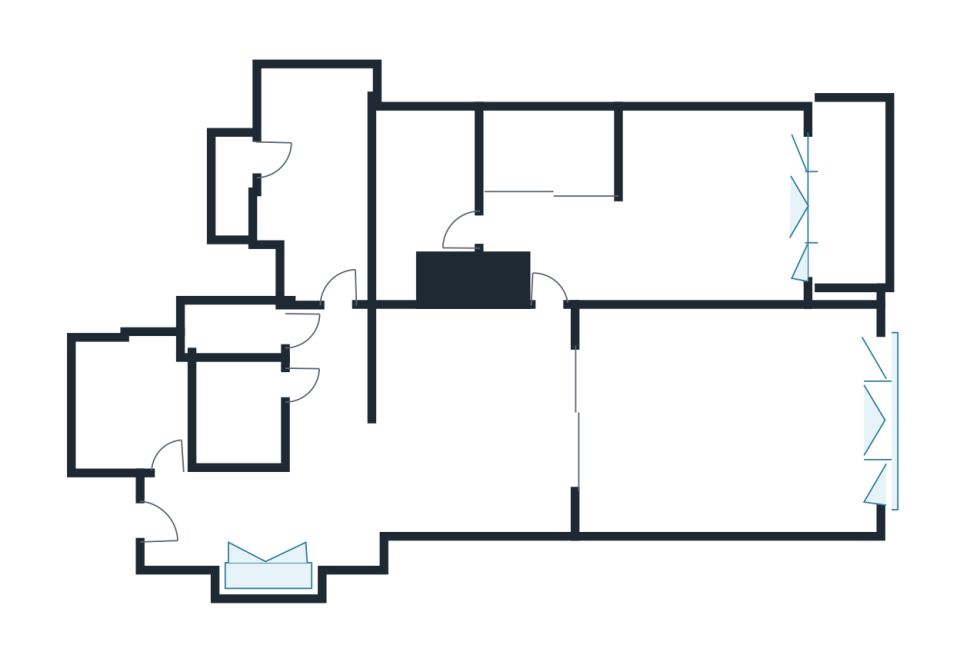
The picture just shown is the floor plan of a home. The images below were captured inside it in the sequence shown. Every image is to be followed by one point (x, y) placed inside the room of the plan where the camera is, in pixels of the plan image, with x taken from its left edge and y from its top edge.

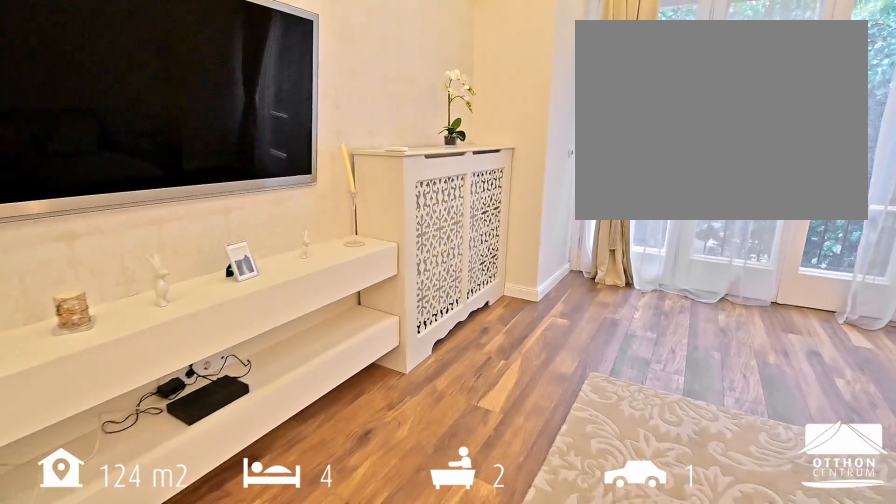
(730, 430)
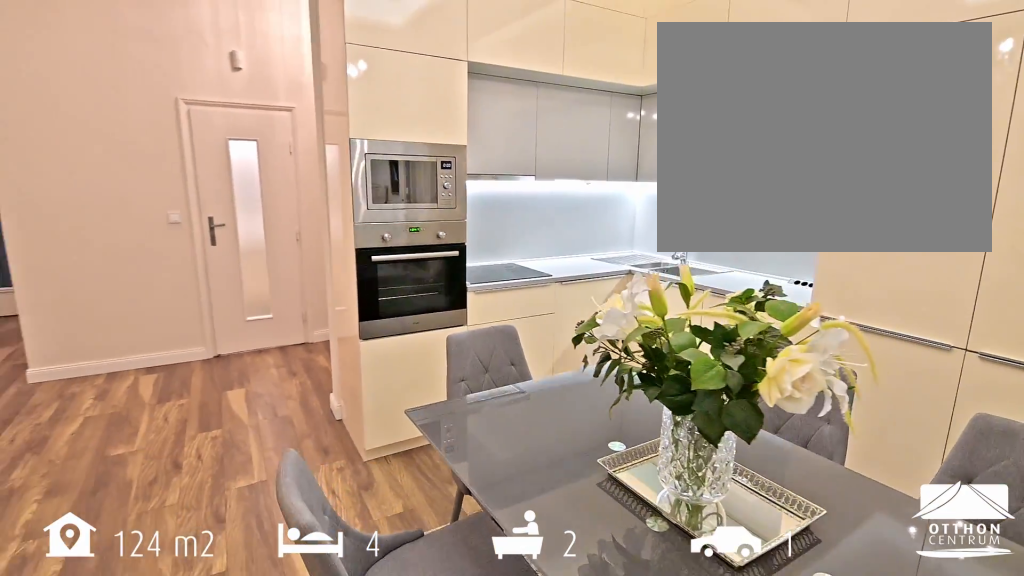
(501, 432)
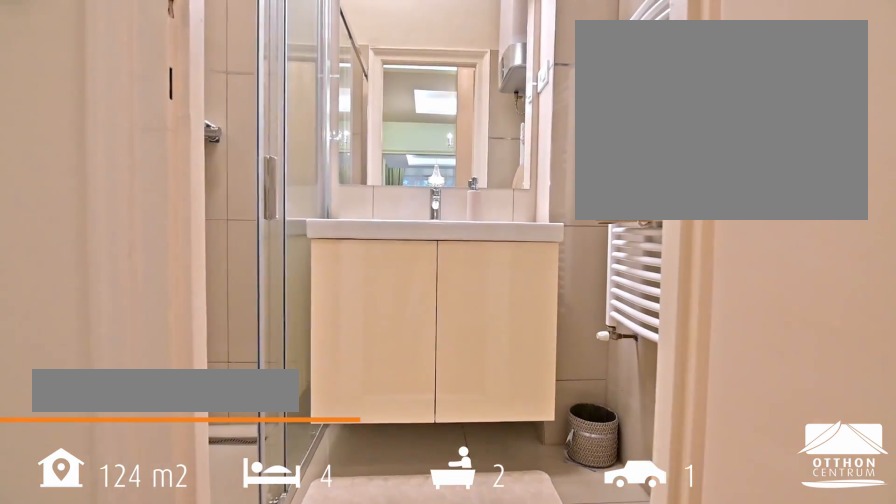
(243, 422)
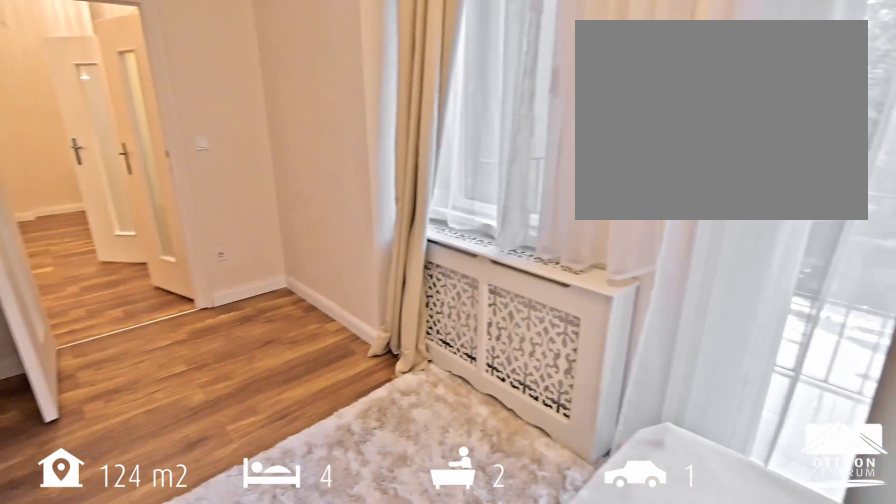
(317, 157)
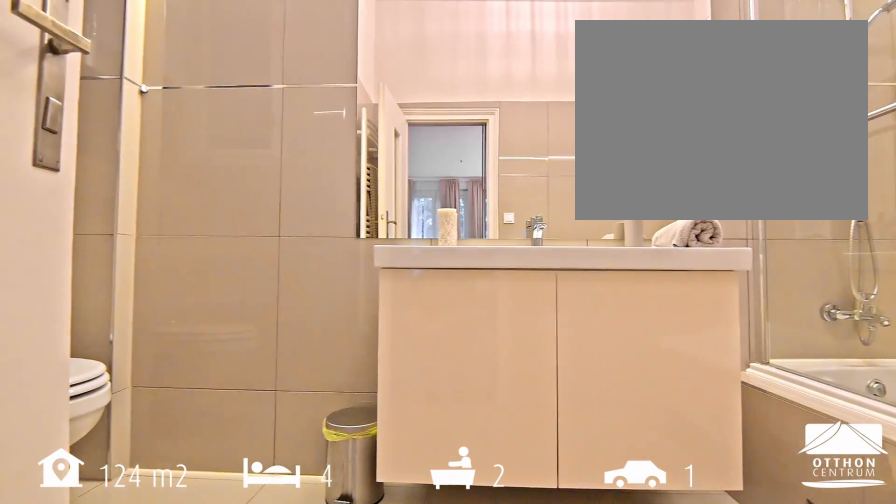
(427, 216)
